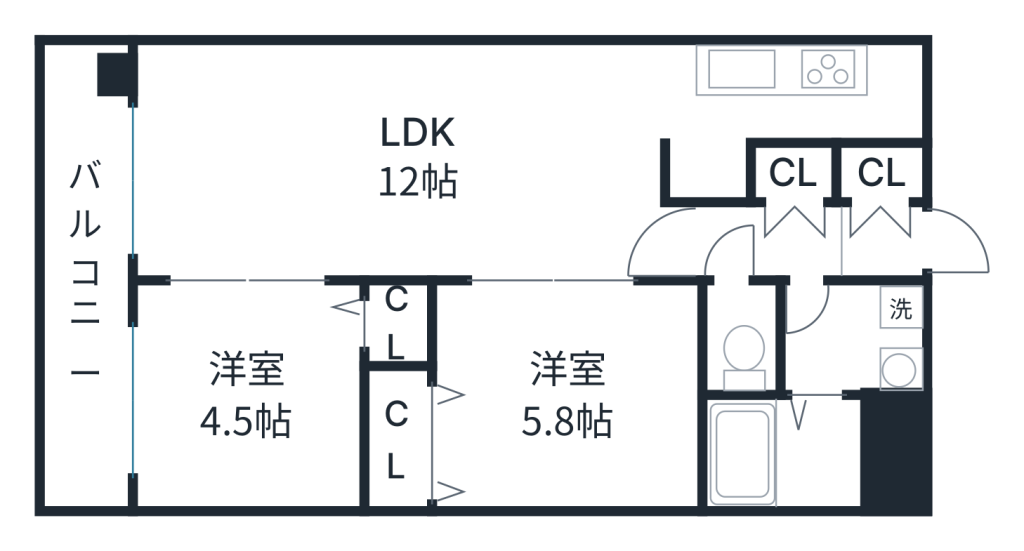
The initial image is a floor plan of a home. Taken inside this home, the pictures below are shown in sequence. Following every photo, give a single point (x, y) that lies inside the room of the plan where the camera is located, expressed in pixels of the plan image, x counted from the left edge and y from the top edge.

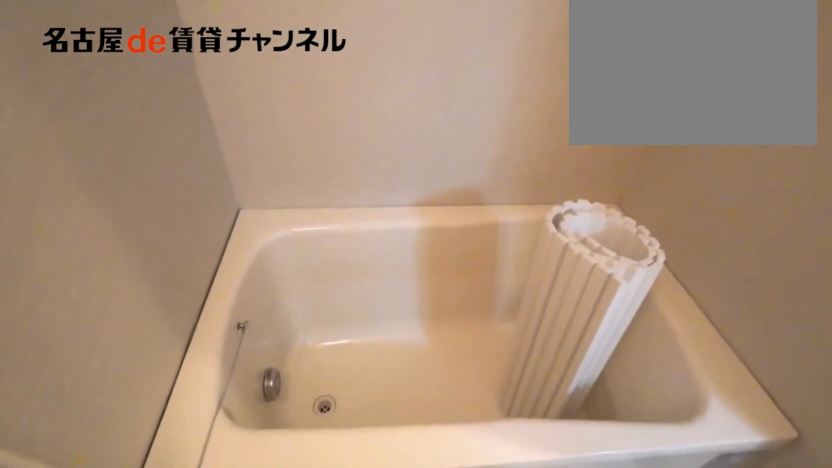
(780, 450)
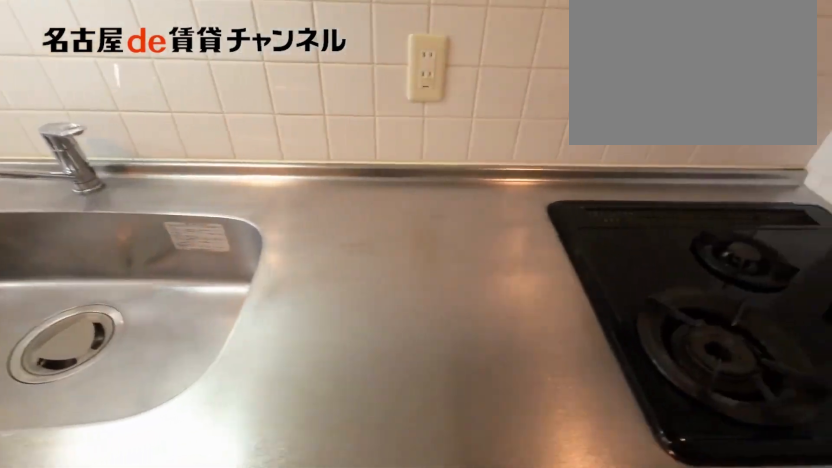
(795, 93)
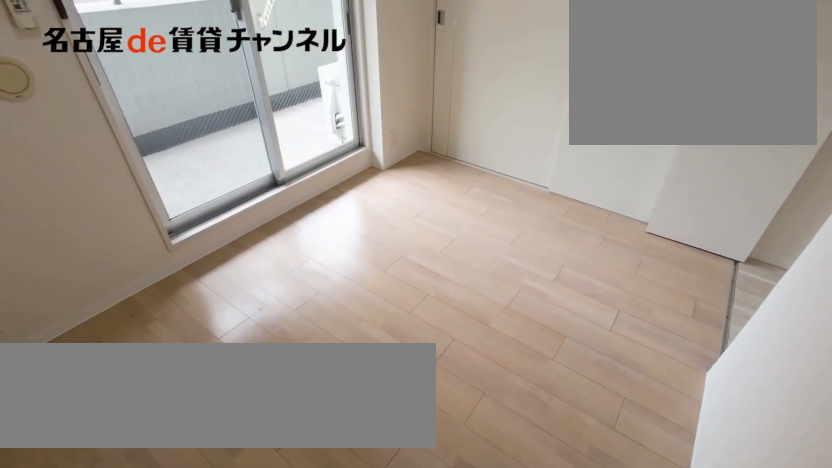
(262, 382)
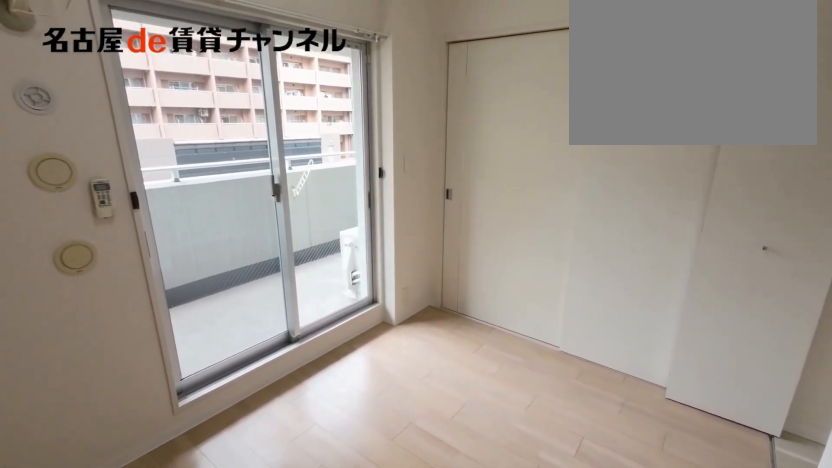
(262, 382)
